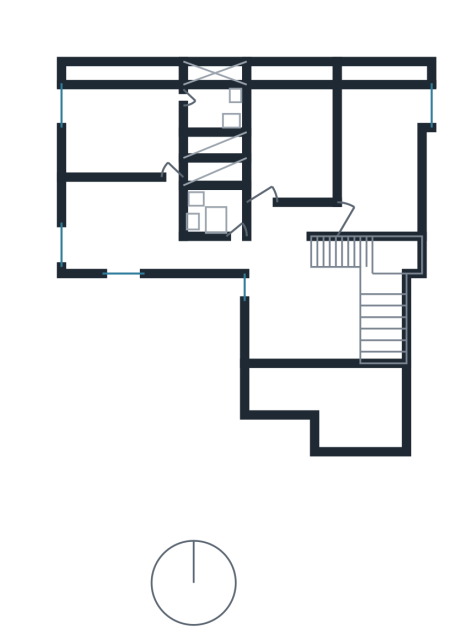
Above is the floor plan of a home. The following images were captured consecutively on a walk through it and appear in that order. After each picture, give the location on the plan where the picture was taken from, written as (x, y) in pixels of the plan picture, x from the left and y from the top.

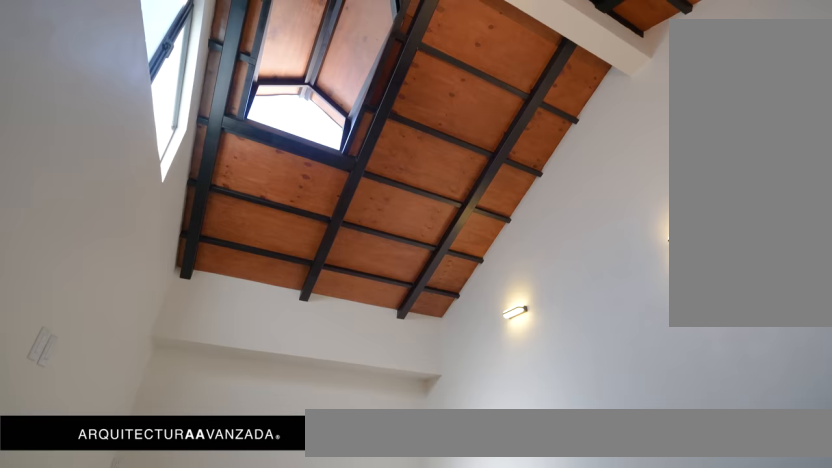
(270, 174)
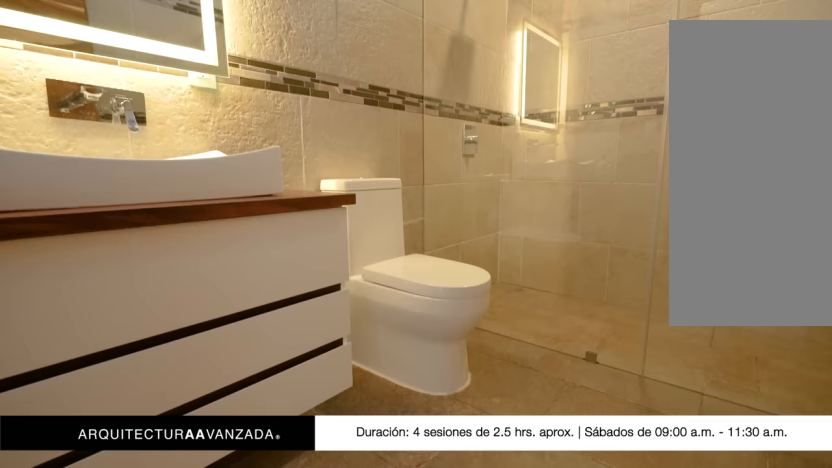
(228, 212)
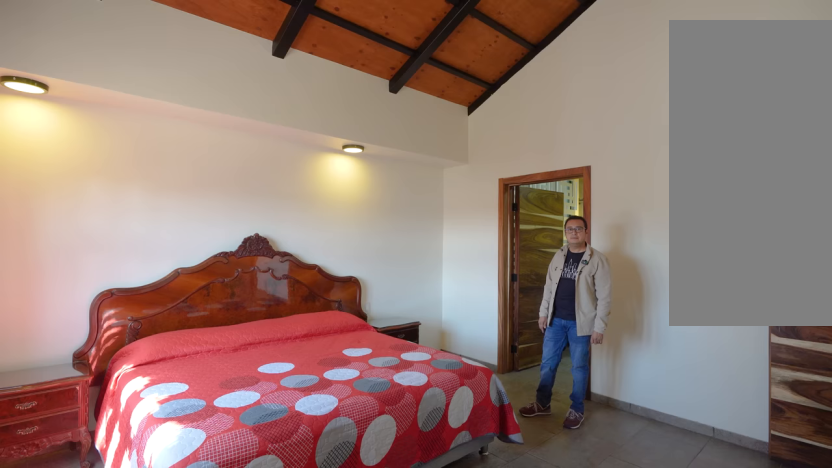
(125, 157)
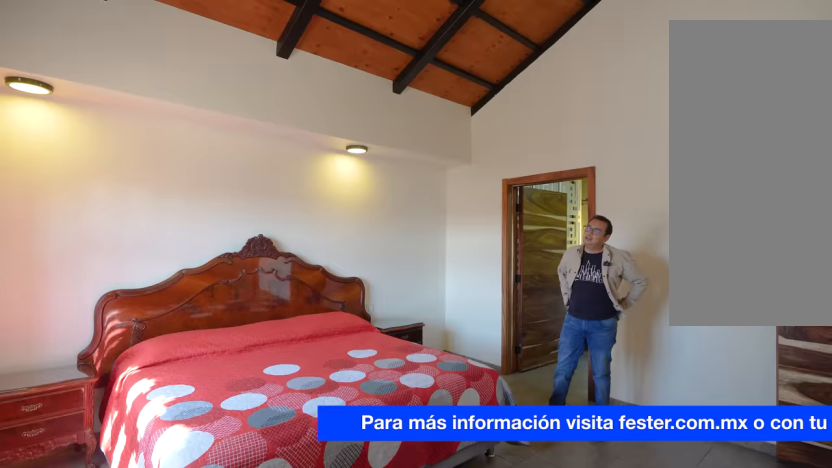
(126, 157)
